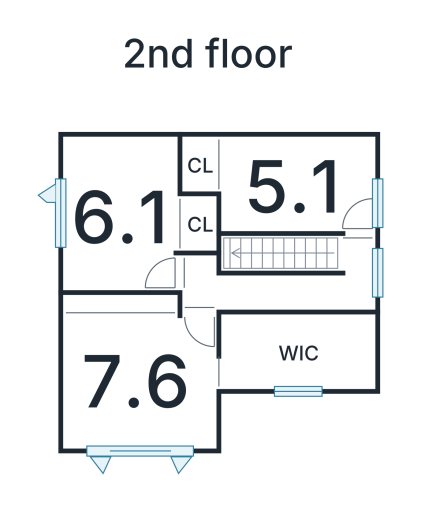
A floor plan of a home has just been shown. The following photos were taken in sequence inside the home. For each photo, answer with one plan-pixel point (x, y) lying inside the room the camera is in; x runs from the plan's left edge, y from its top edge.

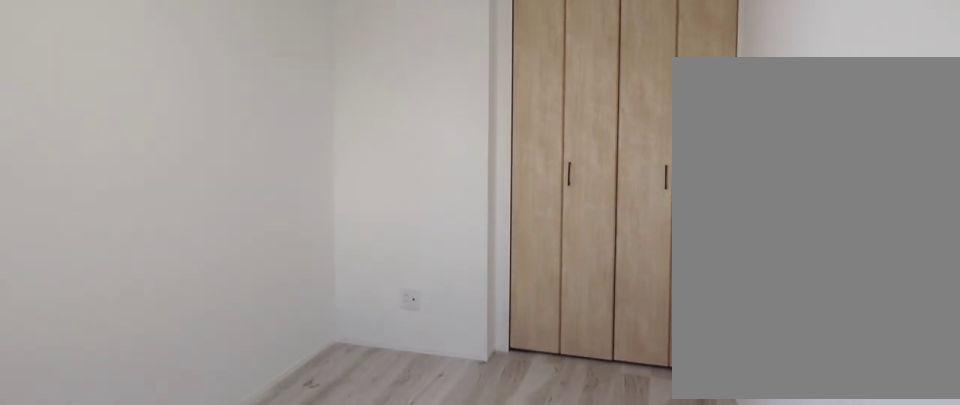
(300, 183)
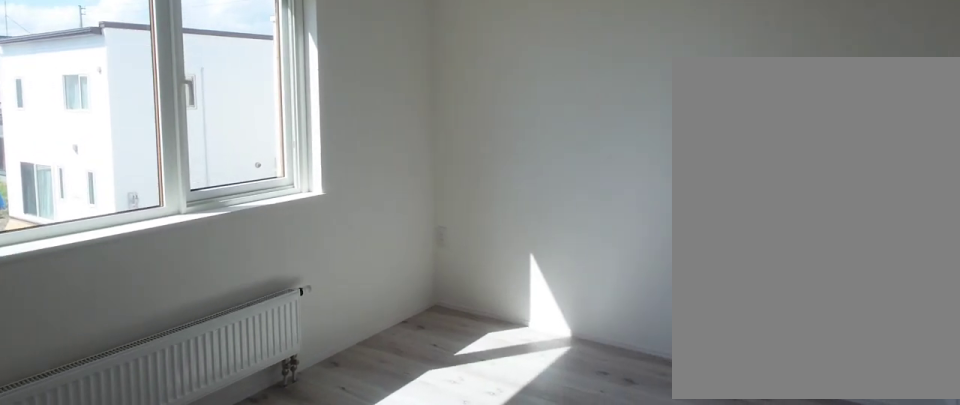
(116, 224)
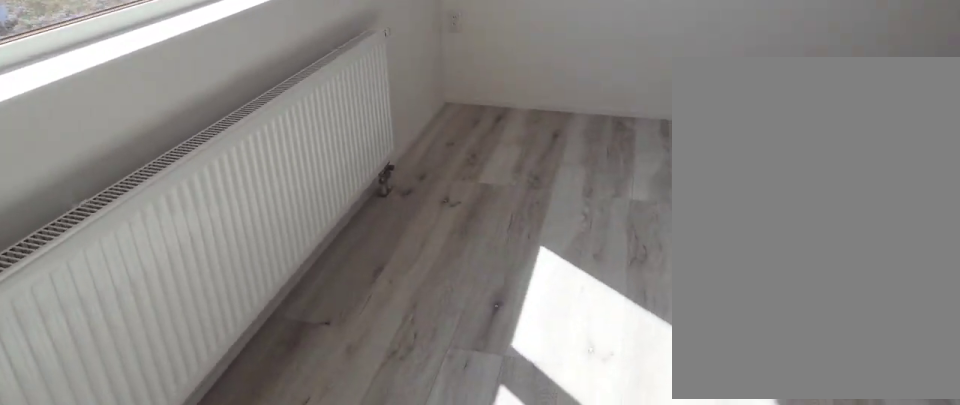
(140, 378)
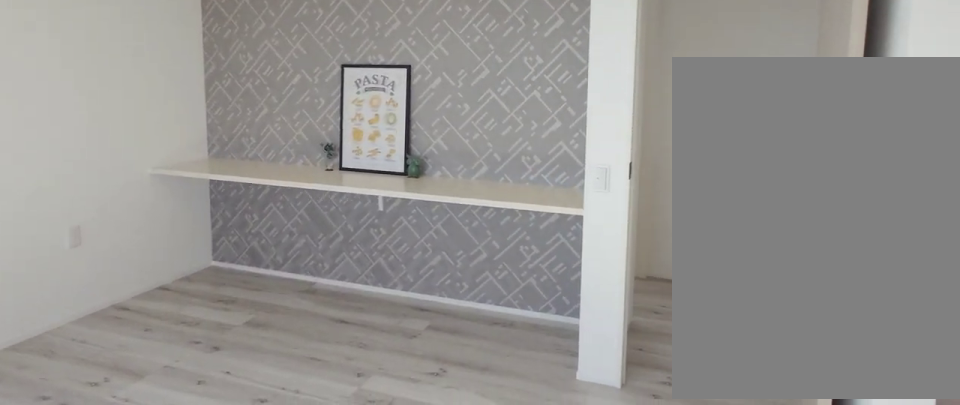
(140, 378)
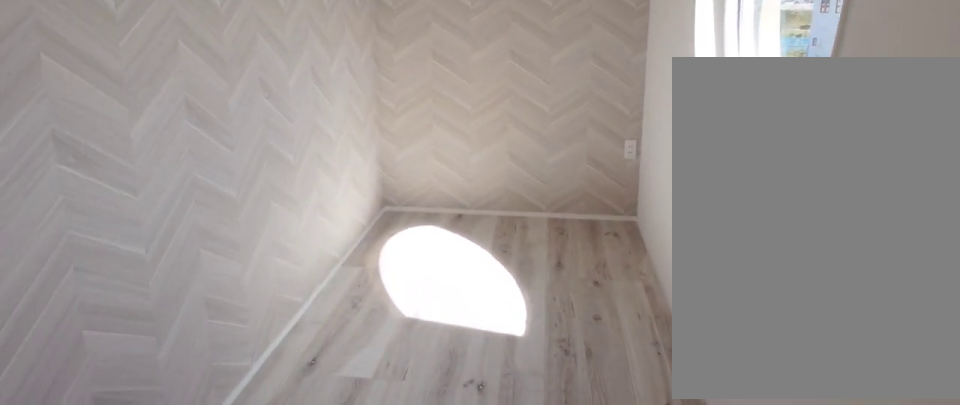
(293, 355)
